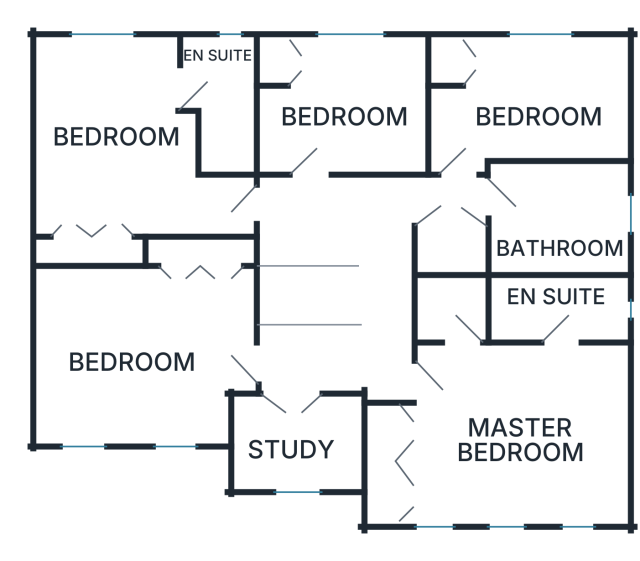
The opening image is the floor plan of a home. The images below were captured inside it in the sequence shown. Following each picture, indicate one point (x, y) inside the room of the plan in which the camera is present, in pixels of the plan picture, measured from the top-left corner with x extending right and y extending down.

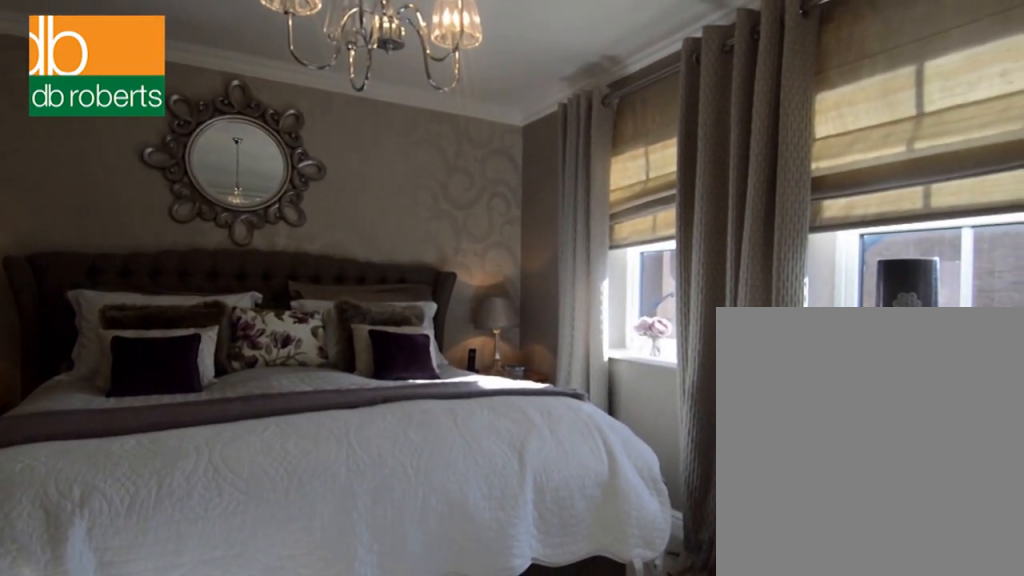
(498, 424)
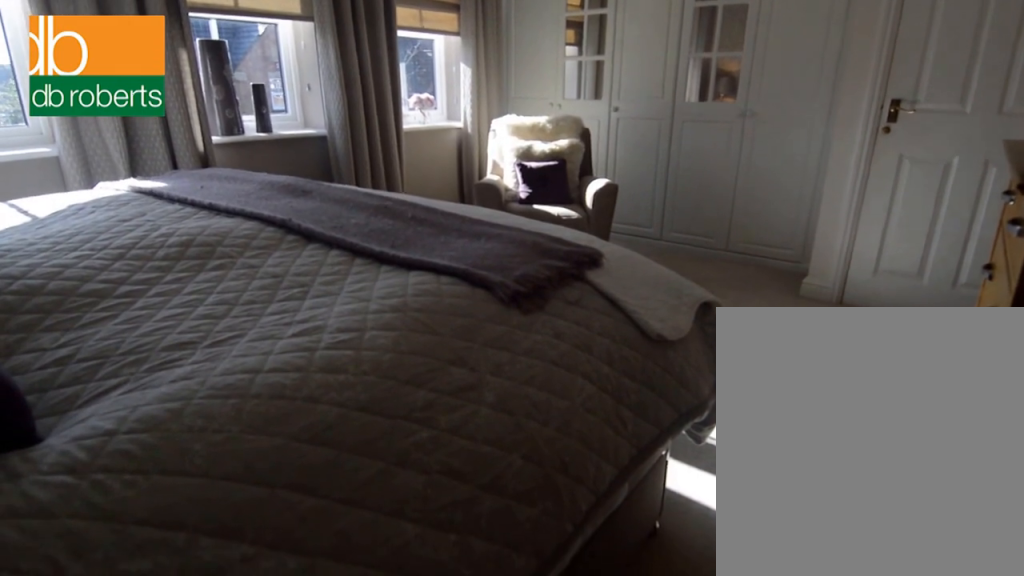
(498, 424)
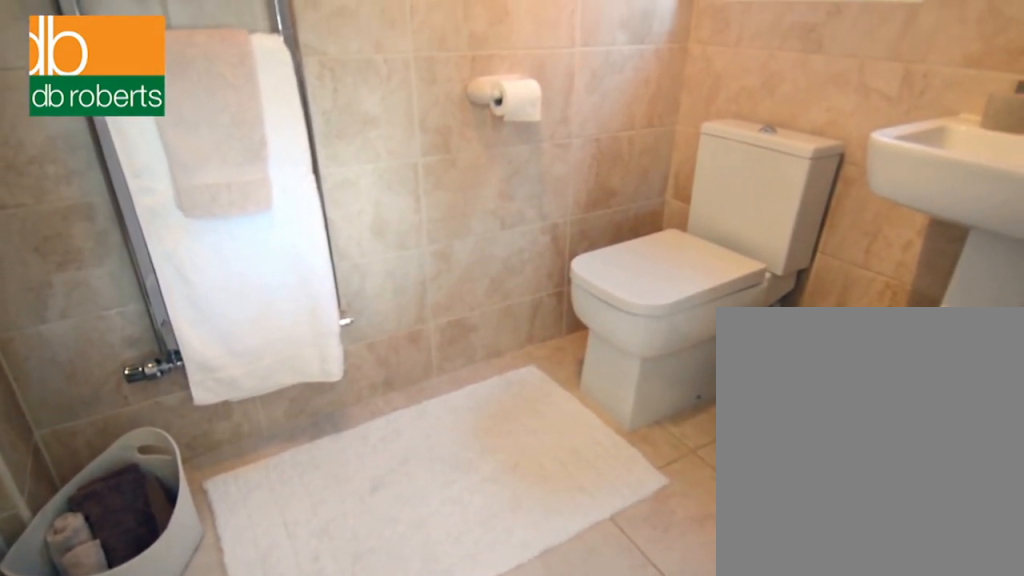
(558, 307)
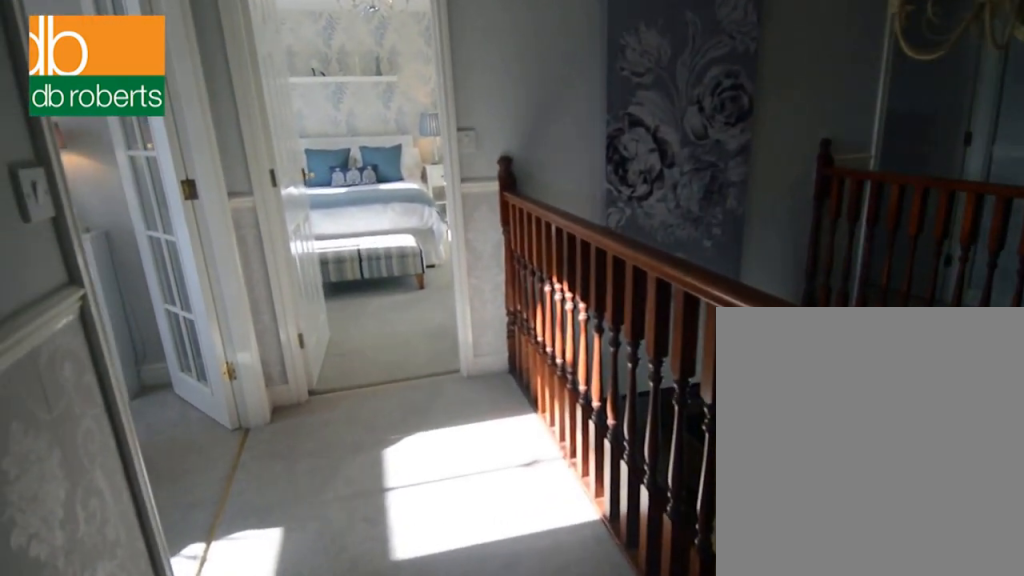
(357, 276)
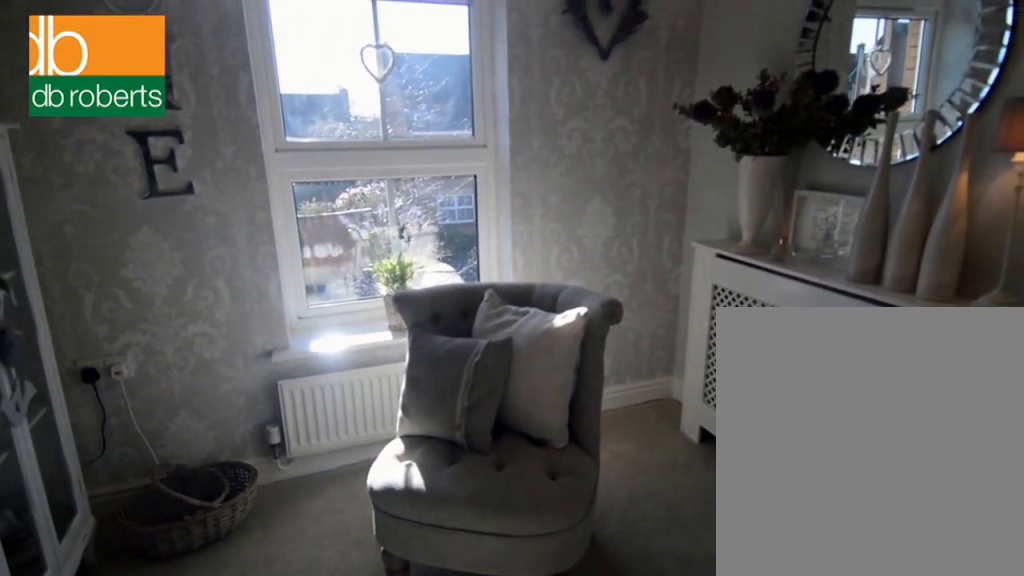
(296, 443)
